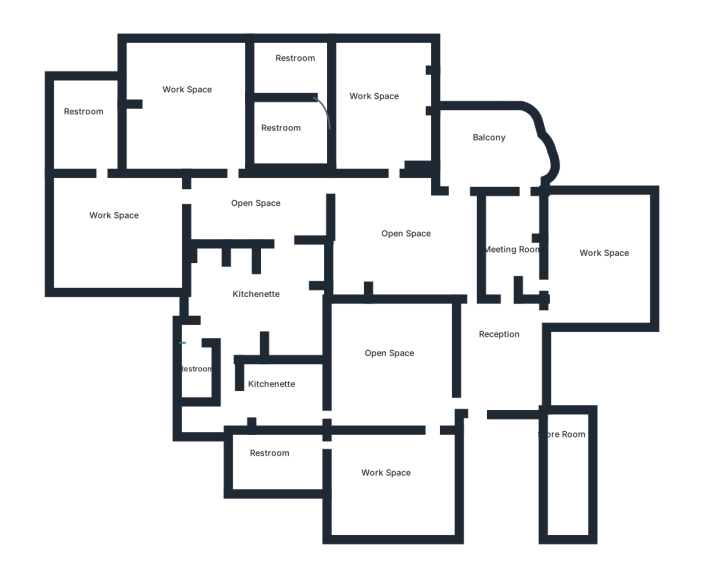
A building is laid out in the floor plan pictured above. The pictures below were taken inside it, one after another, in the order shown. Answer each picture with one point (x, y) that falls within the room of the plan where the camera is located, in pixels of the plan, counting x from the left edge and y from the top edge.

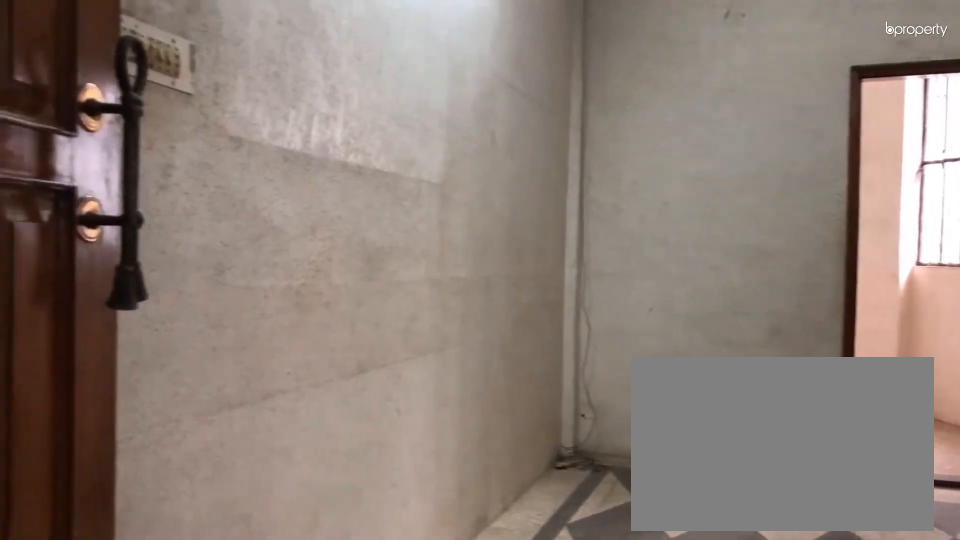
(518, 243)
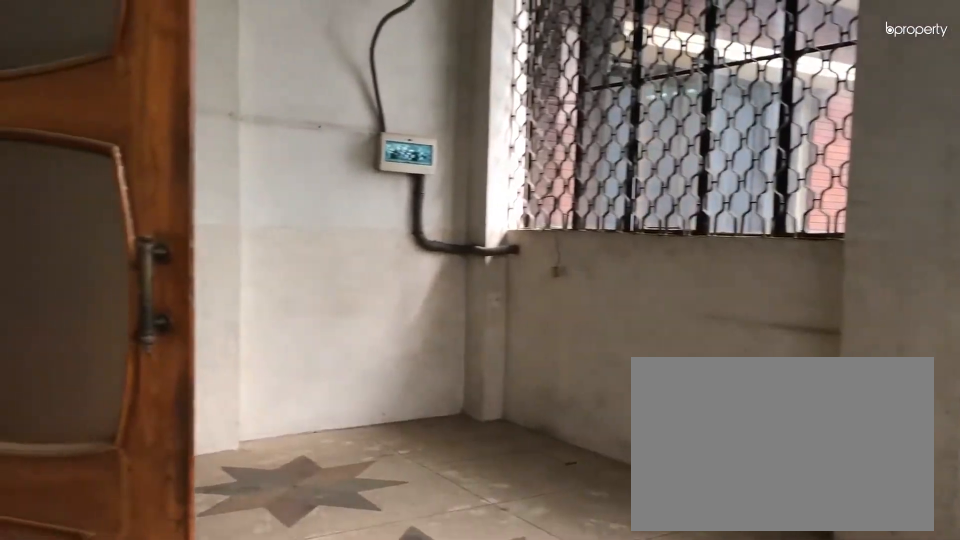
(501, 145)
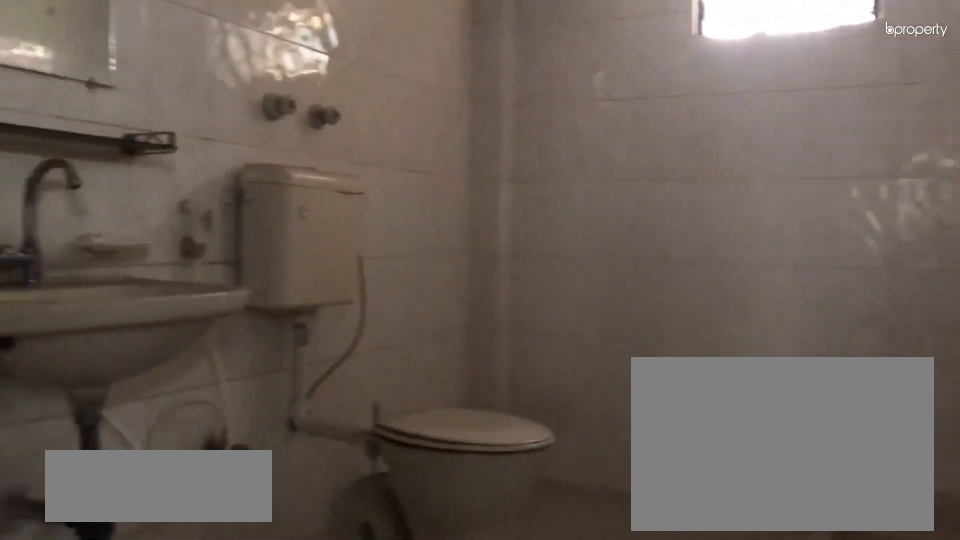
(95, 129)
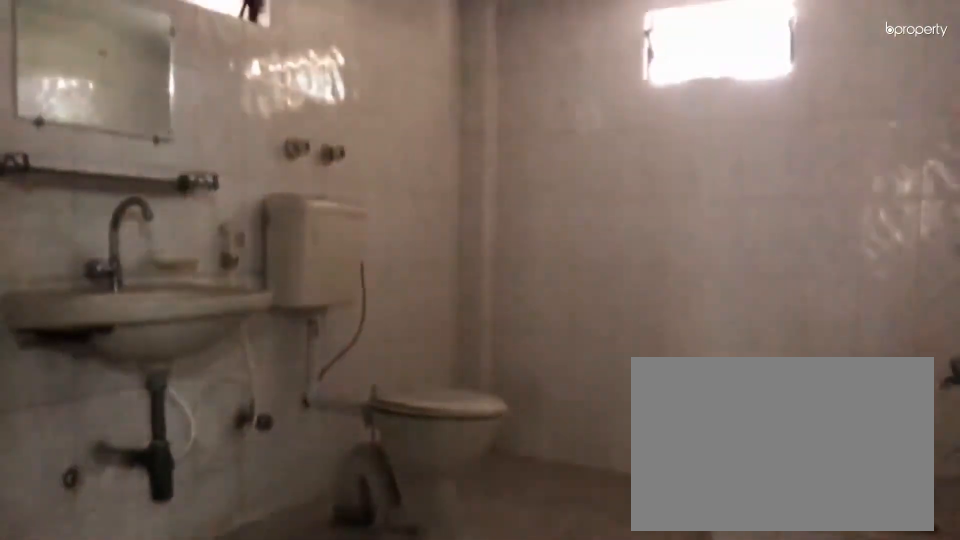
(95, 129)
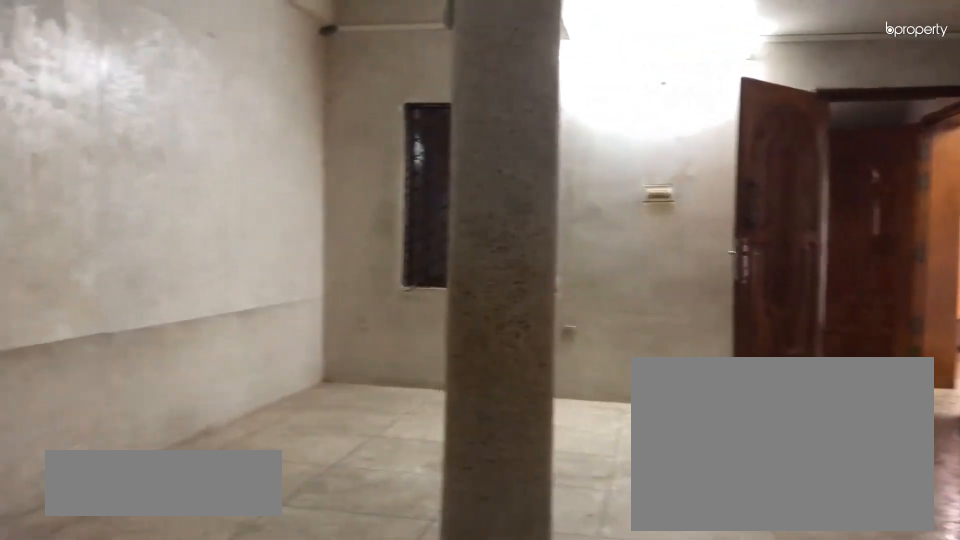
(408, 380)
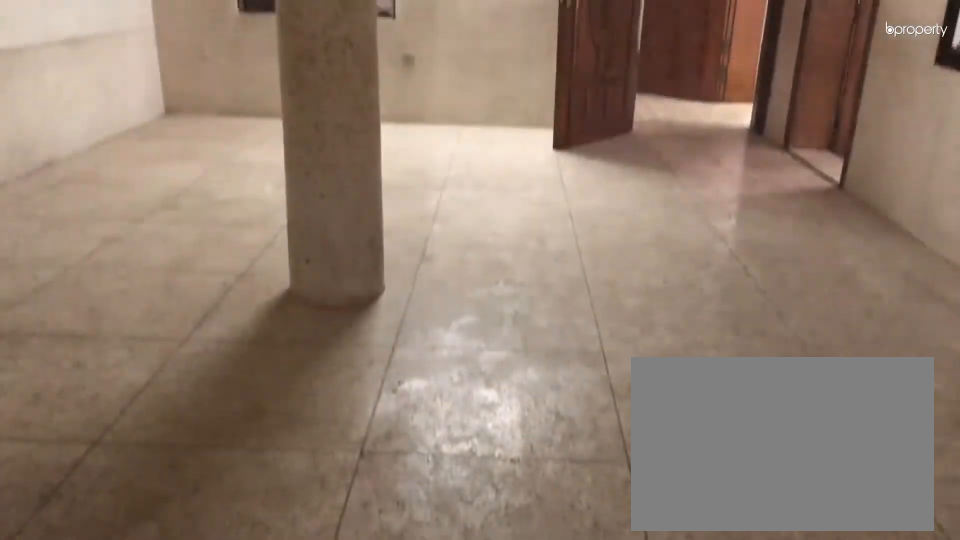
(408, 380)
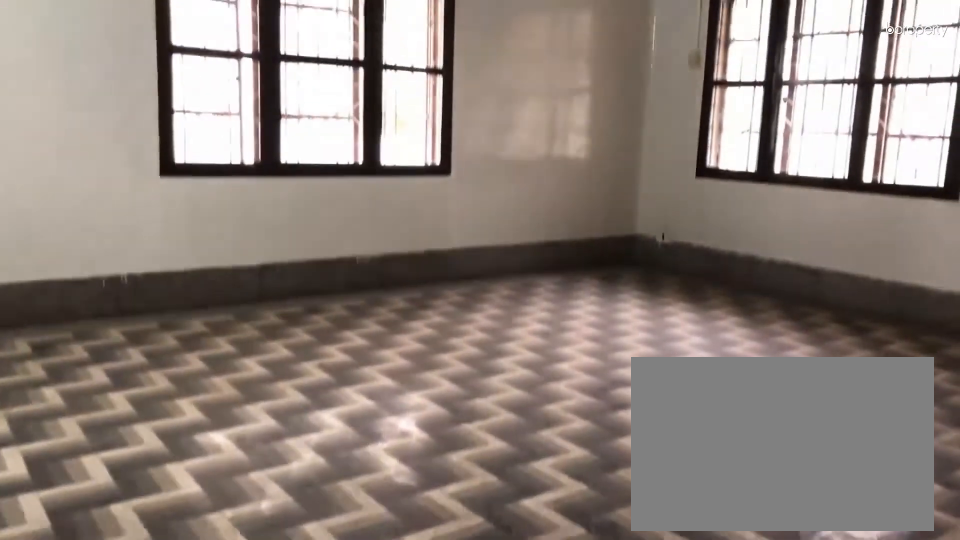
(375, 468)
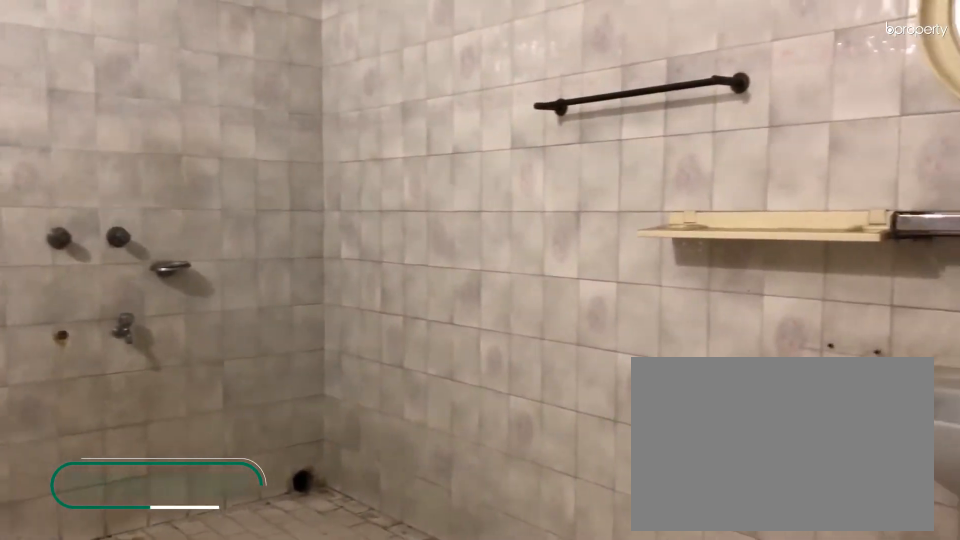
(279, 451)
